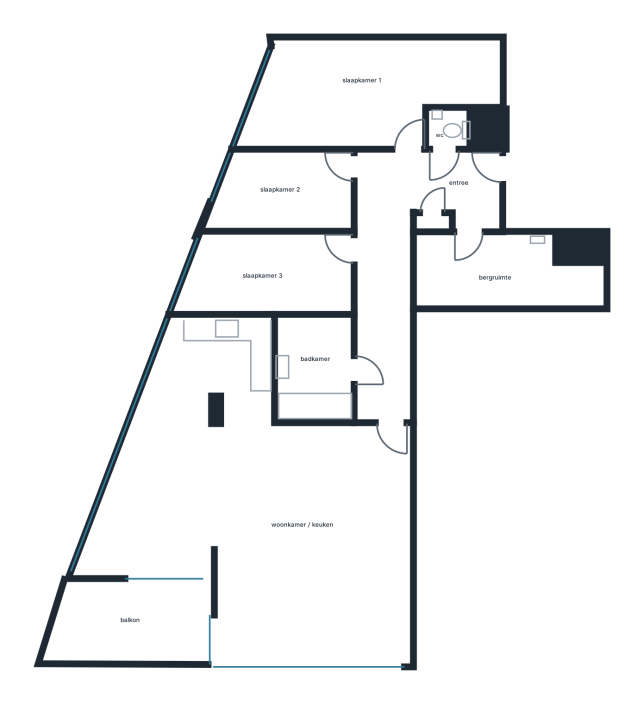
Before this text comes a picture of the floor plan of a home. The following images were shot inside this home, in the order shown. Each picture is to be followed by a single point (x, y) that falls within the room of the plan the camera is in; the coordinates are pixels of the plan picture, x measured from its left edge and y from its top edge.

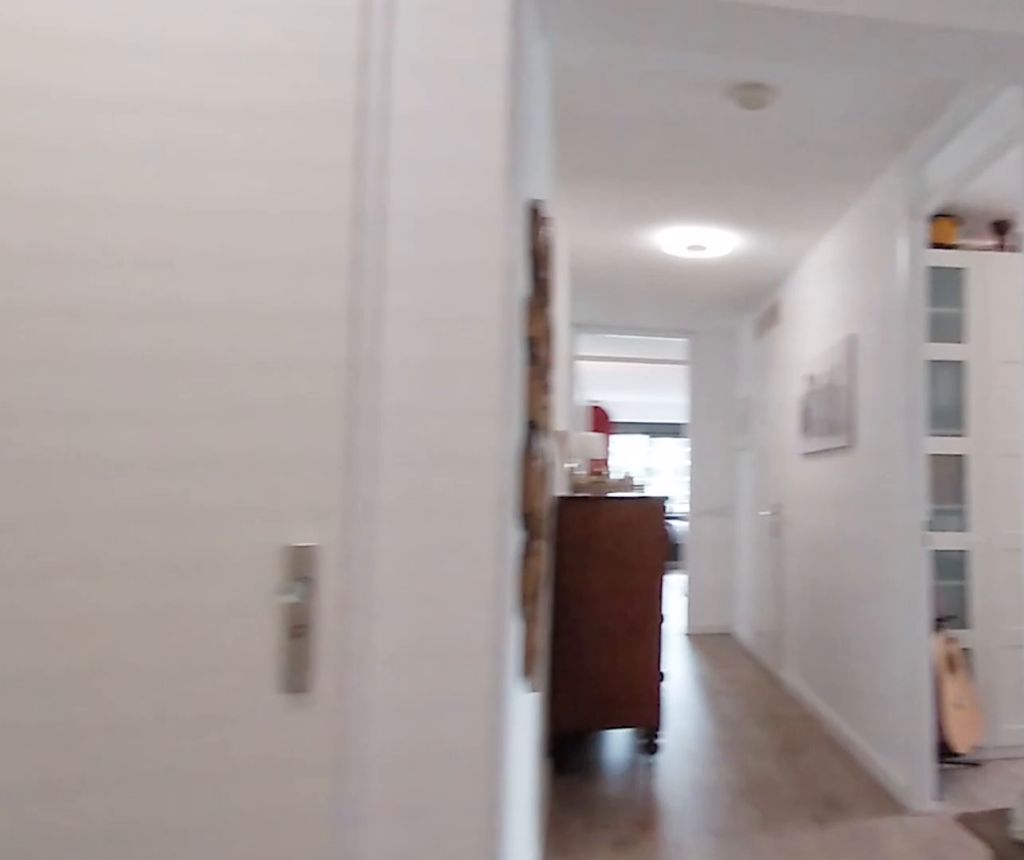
(403, 255)
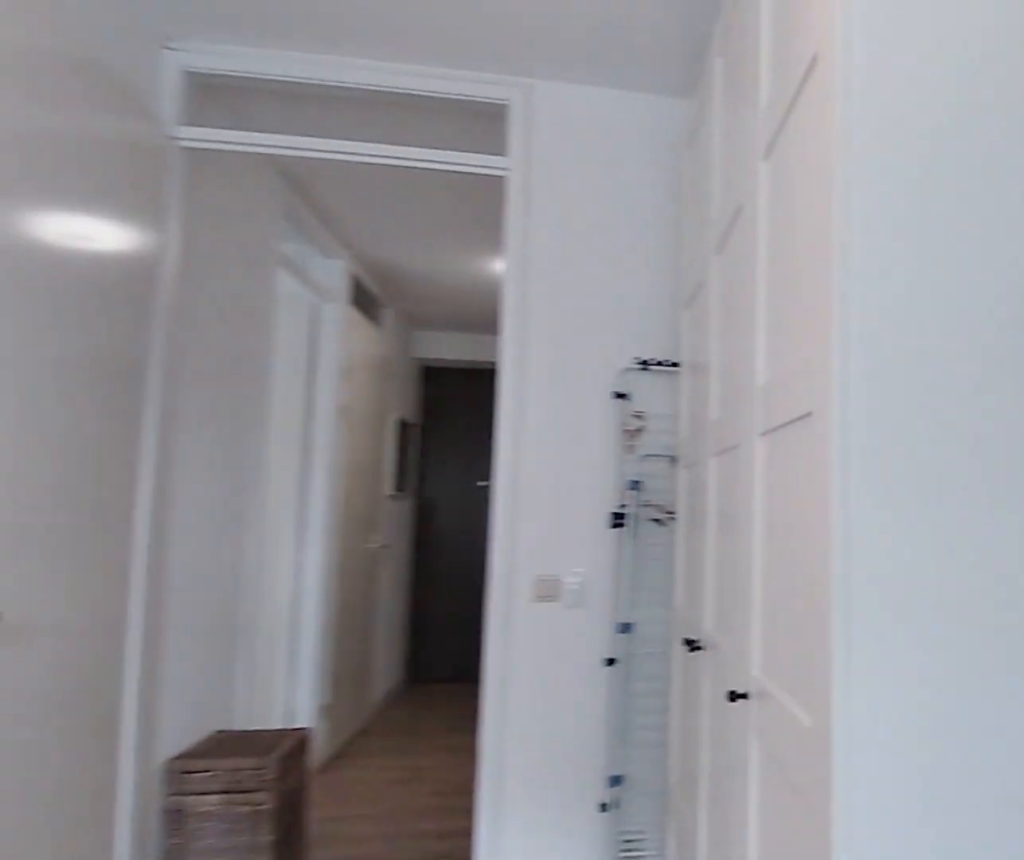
(285, 192)
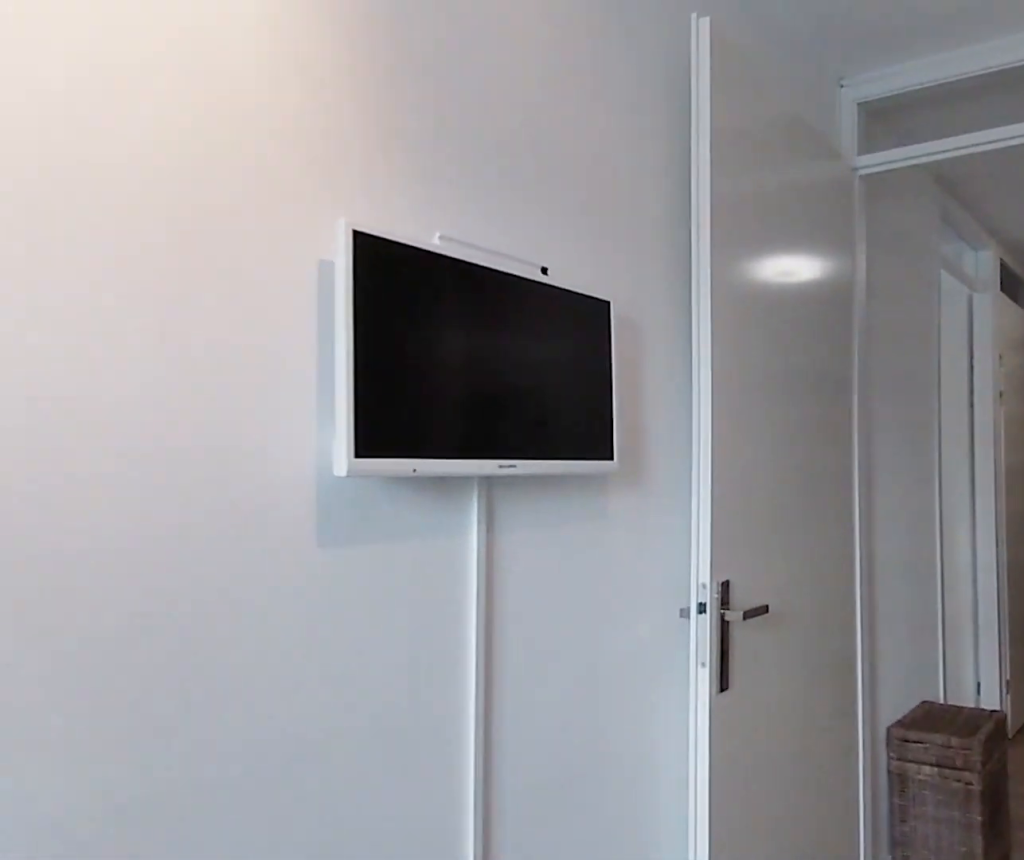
(285, 192)
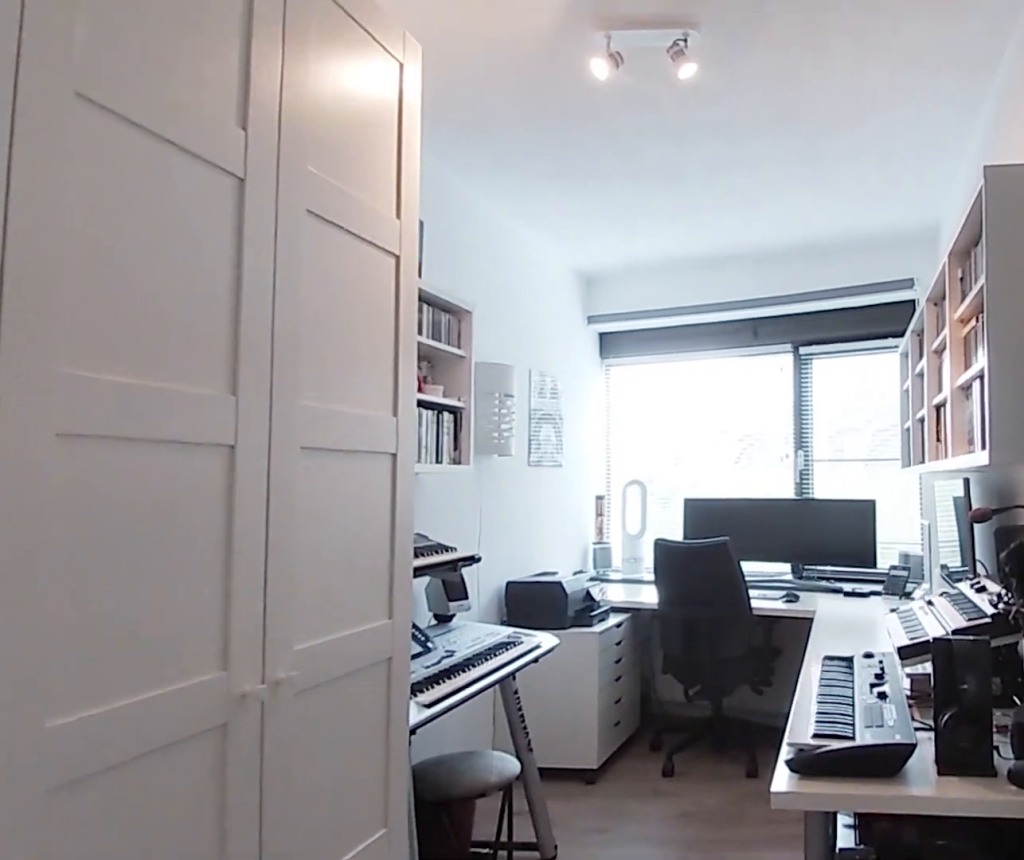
(270, 273)
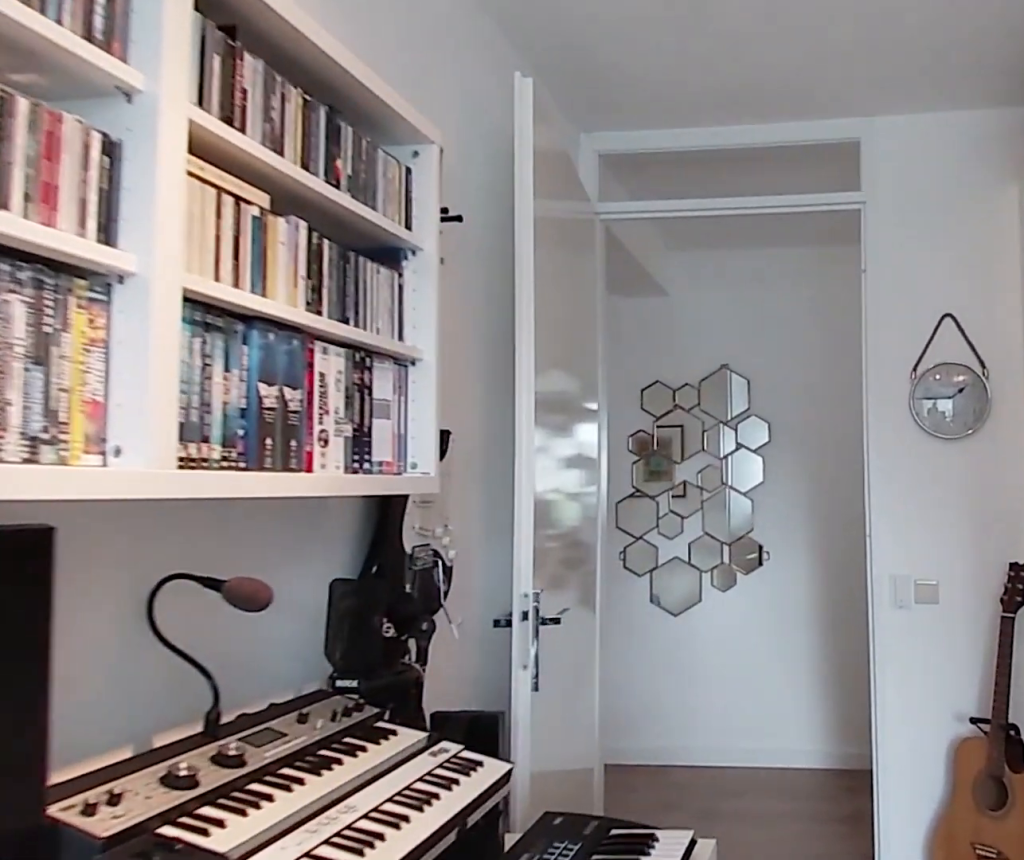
(270, 273)
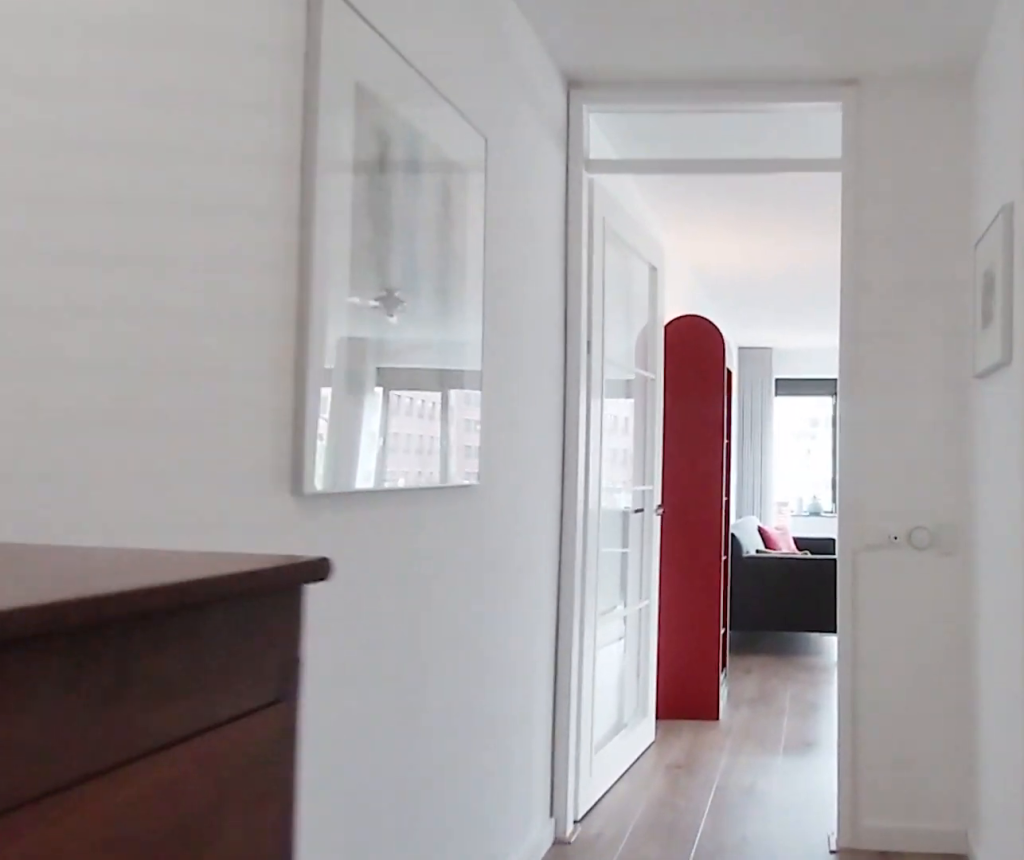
(405, 254)
